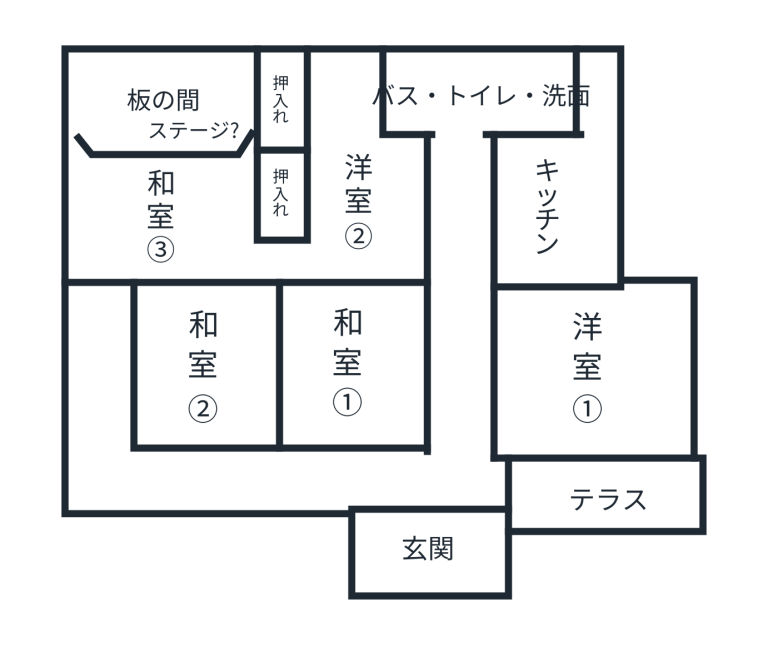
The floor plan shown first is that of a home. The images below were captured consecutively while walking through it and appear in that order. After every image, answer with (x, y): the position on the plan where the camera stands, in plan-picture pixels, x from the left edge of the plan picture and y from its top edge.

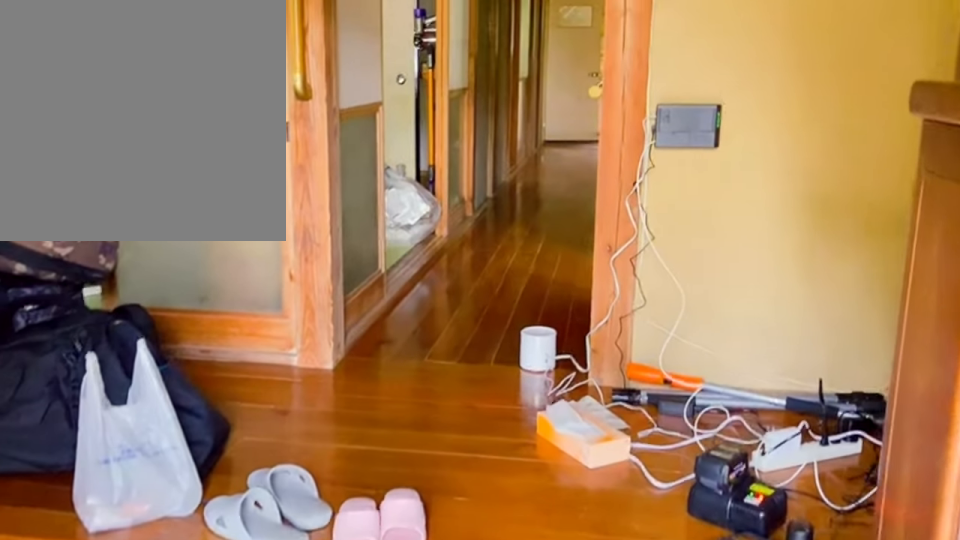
(436, 518)
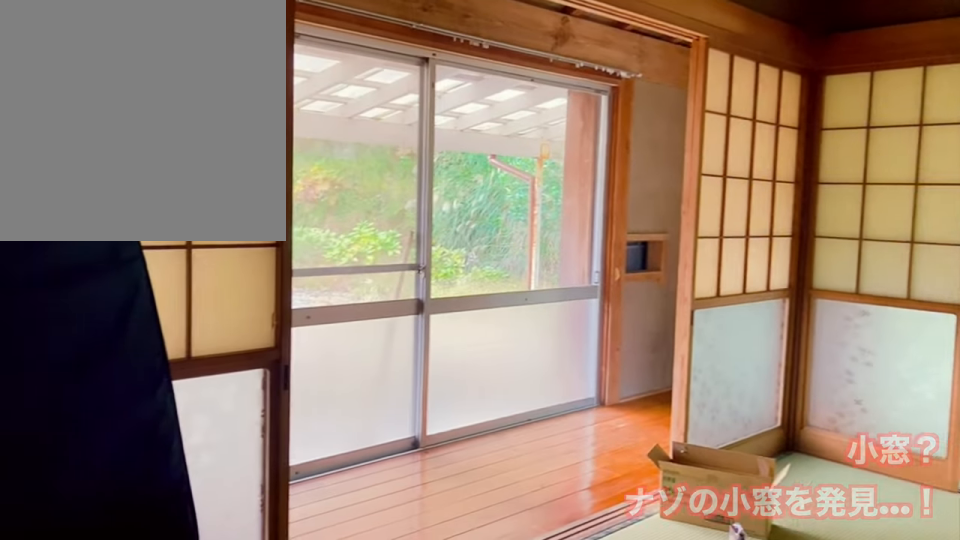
(186, 400)
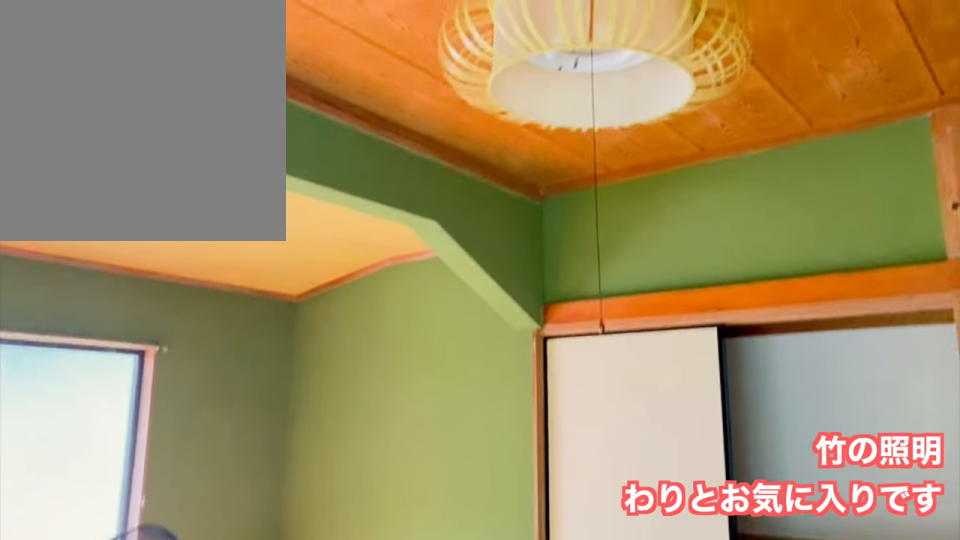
(199, 238)
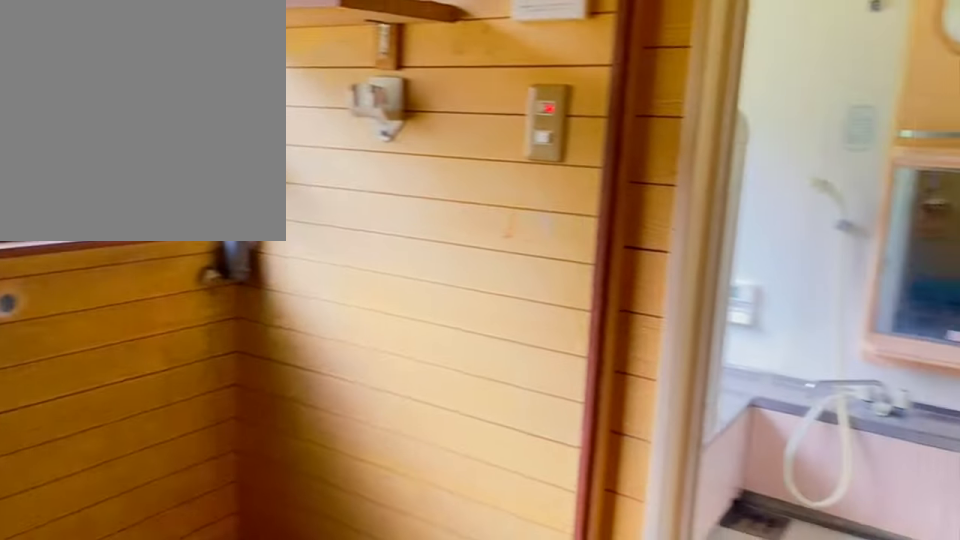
(461, 102)
